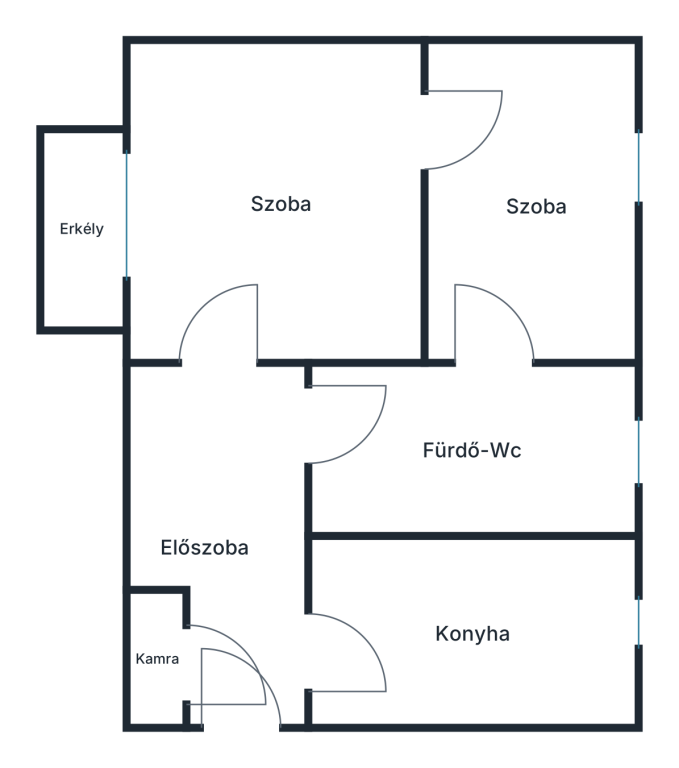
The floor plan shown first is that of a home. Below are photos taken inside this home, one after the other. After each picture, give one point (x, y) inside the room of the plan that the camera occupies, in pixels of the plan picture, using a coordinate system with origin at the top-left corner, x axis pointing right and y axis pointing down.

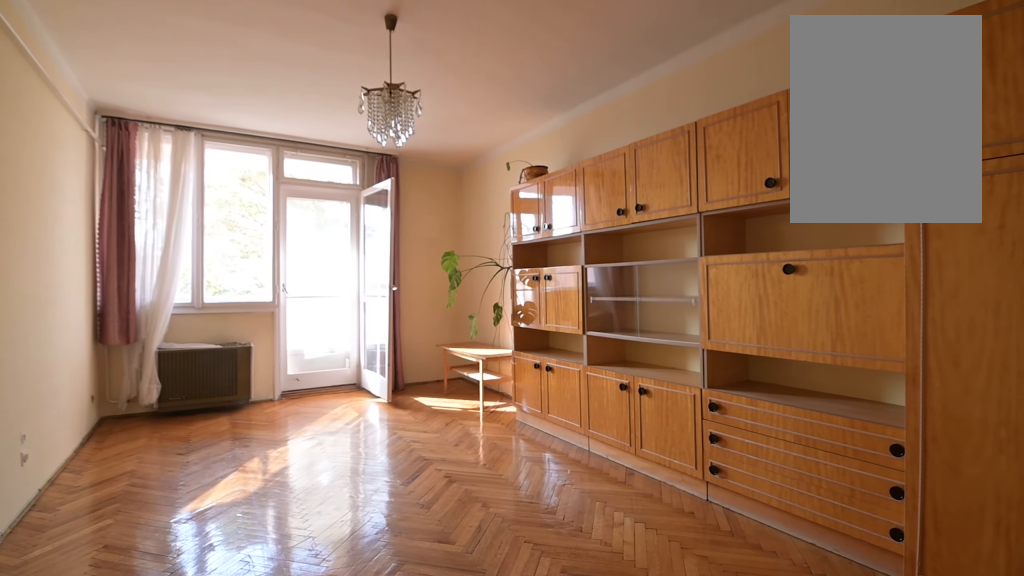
(310, 158)
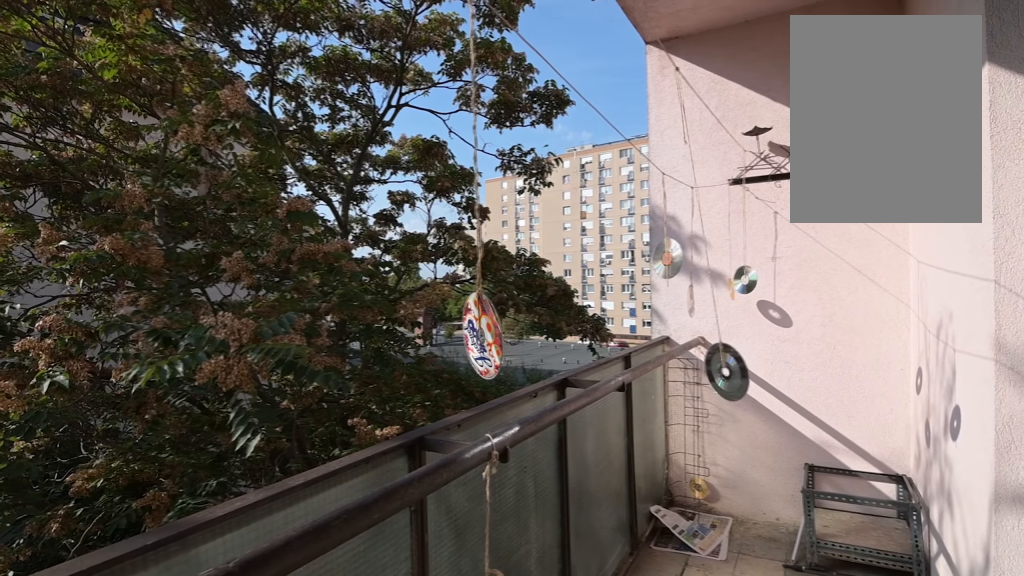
(70, 232)
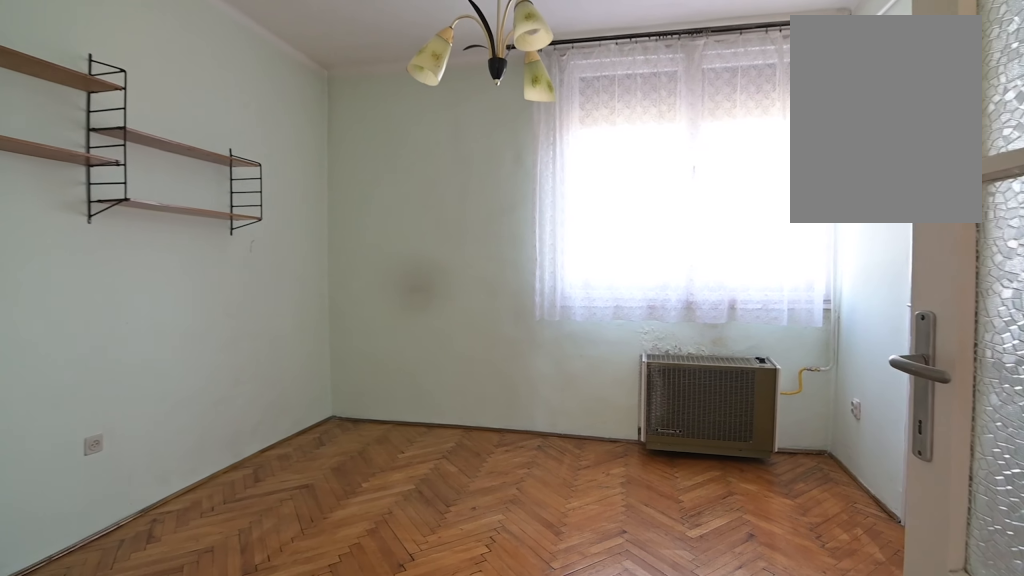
(540, 202)
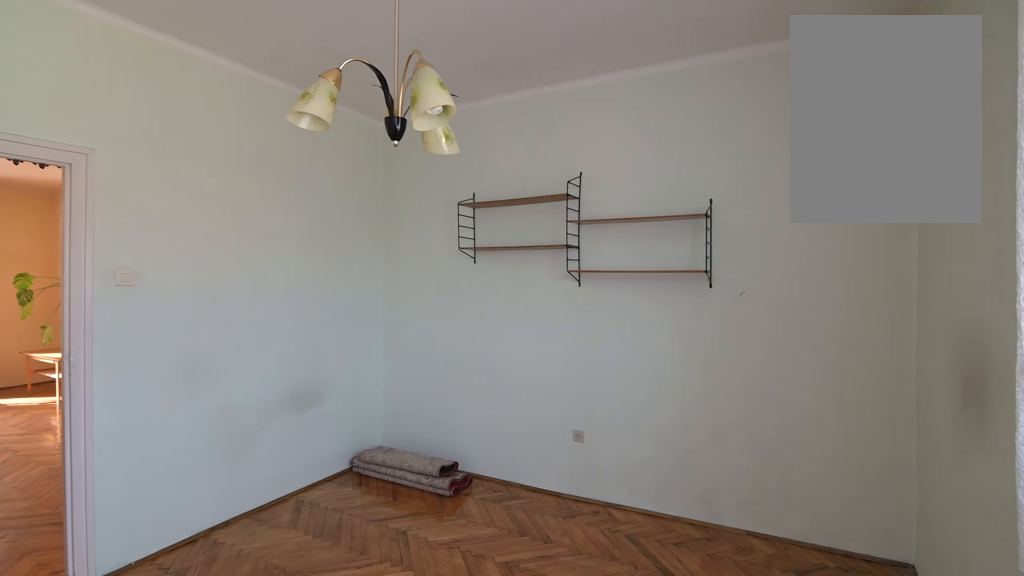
(540, 202)
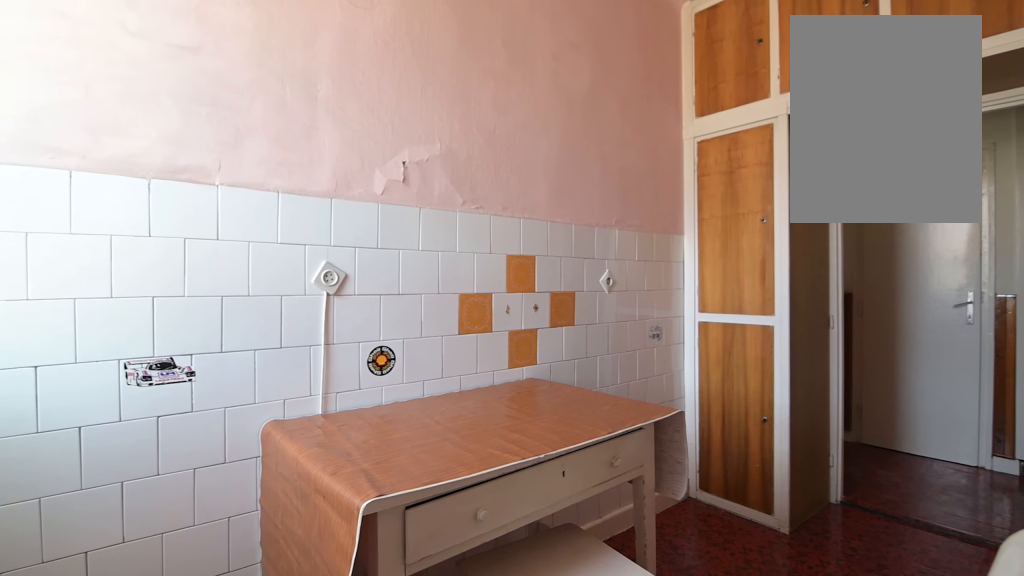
(486, 634)
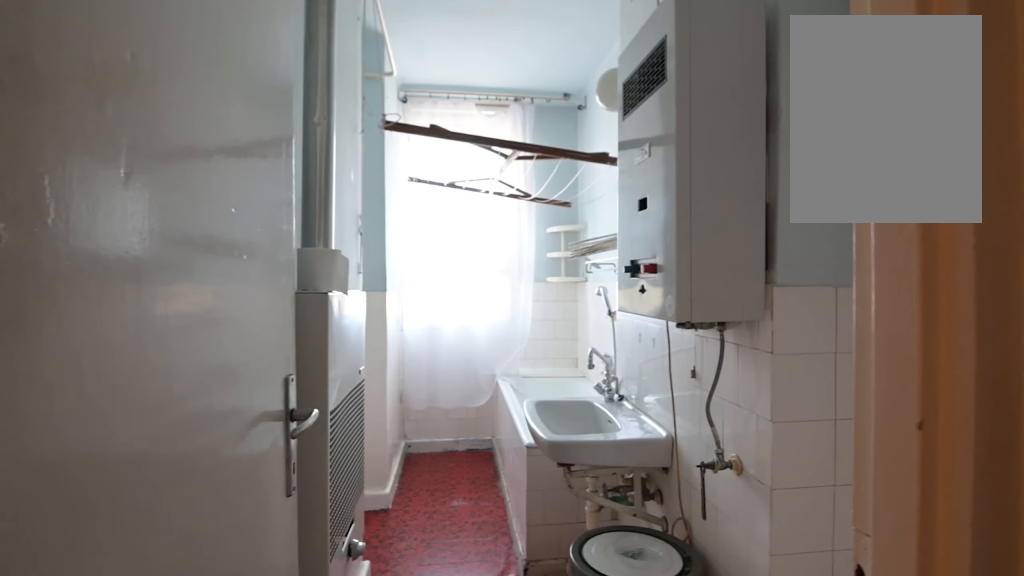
(490, 445)
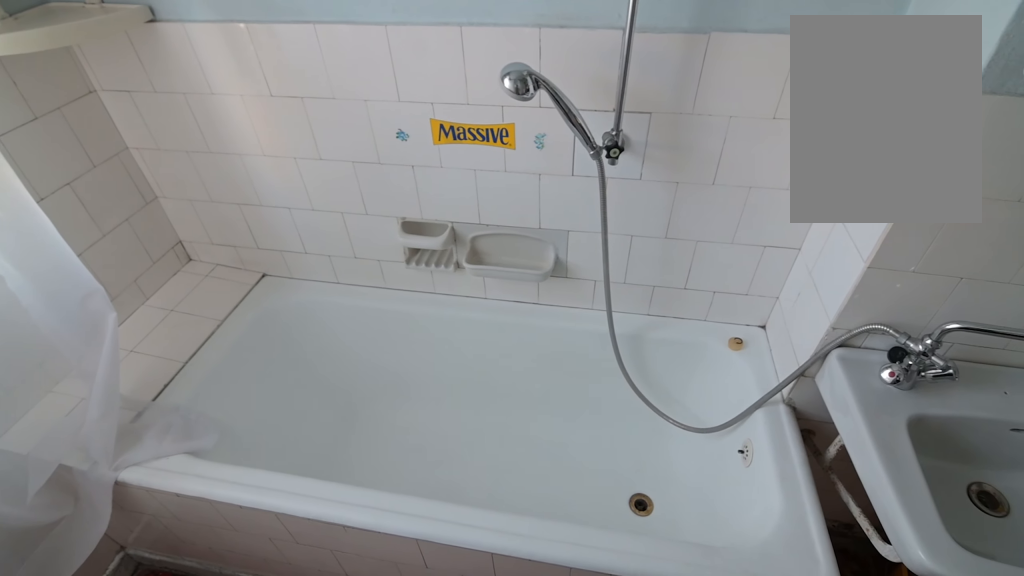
(490, 445)
